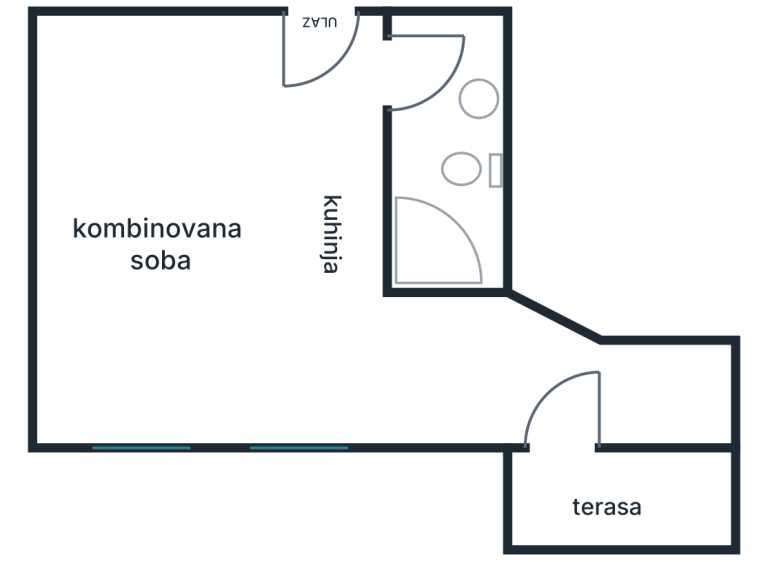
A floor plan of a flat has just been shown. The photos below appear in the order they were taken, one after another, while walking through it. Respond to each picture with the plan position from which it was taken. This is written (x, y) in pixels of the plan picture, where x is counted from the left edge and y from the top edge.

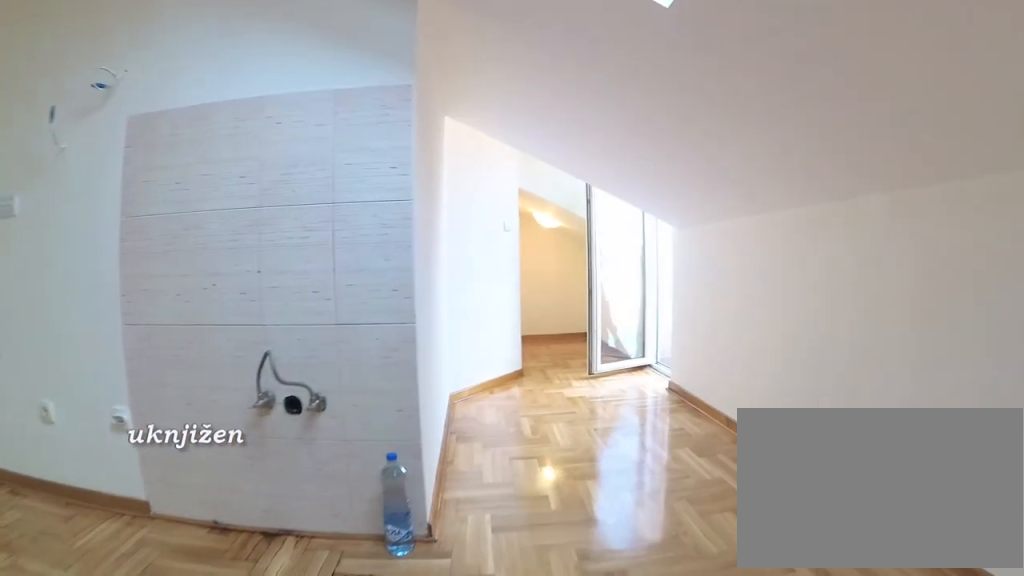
(205, 357)
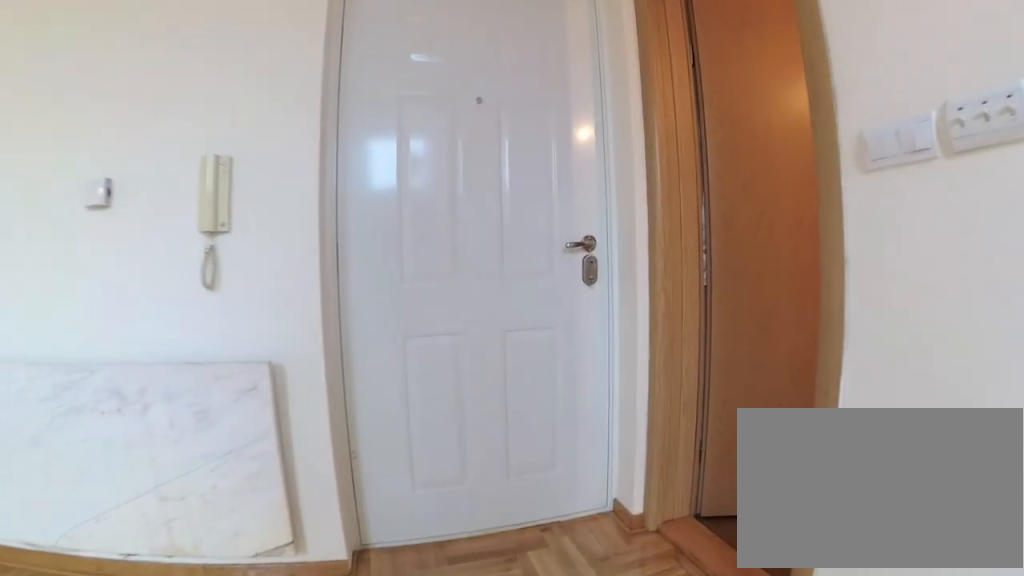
(345, 211)
